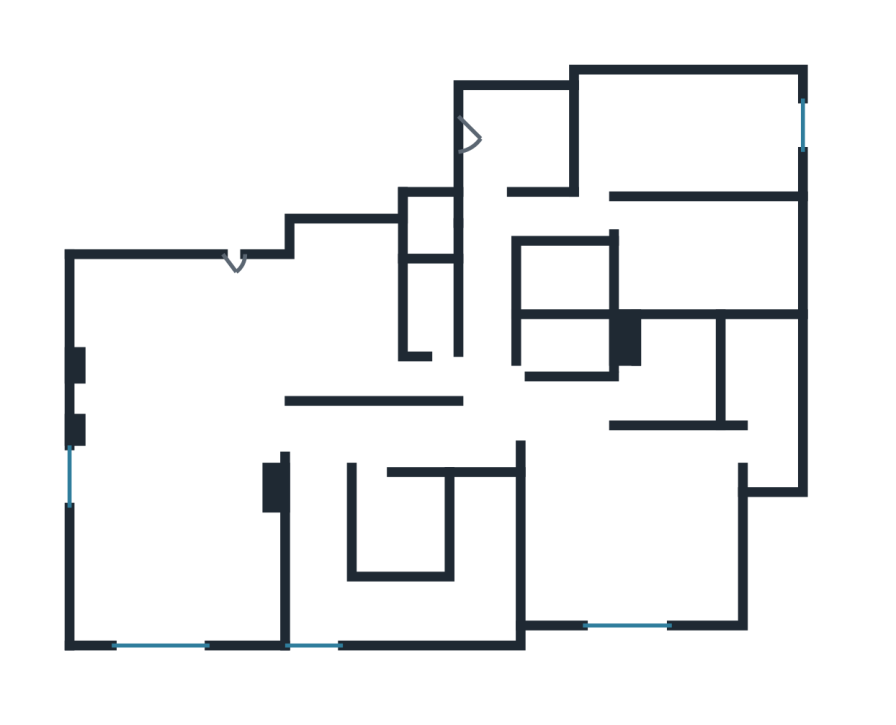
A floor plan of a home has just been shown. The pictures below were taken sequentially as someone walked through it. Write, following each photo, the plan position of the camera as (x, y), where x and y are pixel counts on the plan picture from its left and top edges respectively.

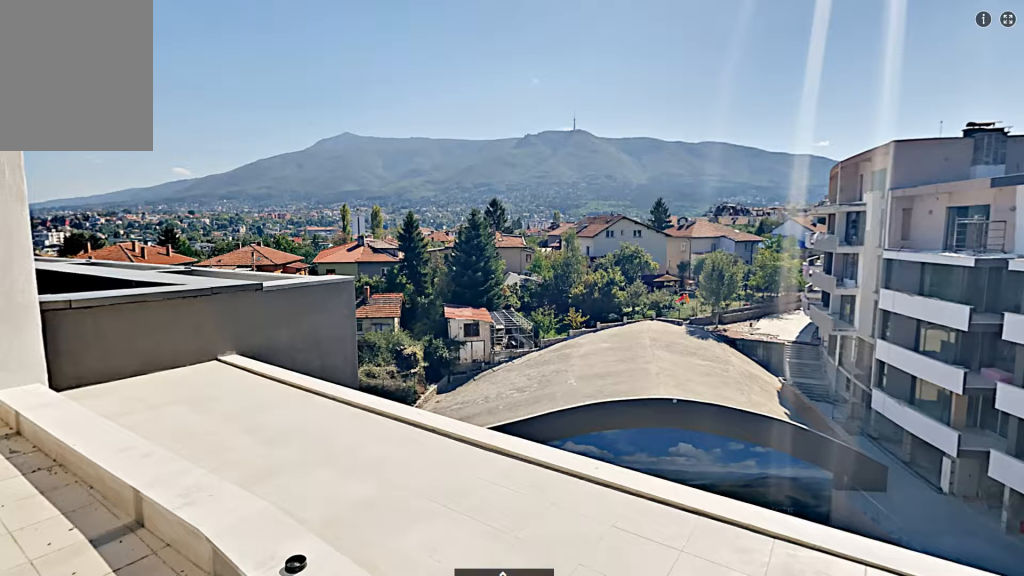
(220, 191)
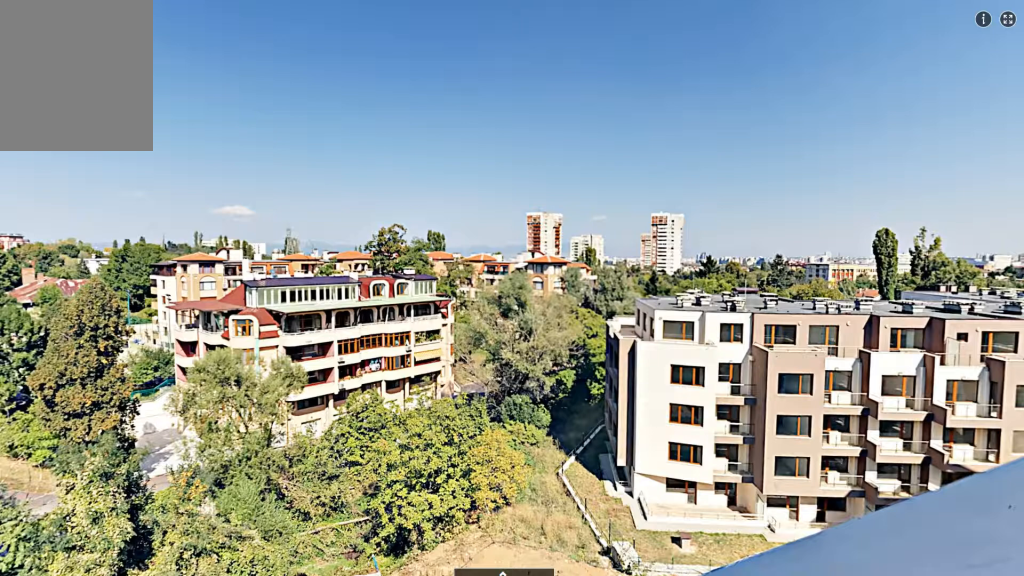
(179, 658)
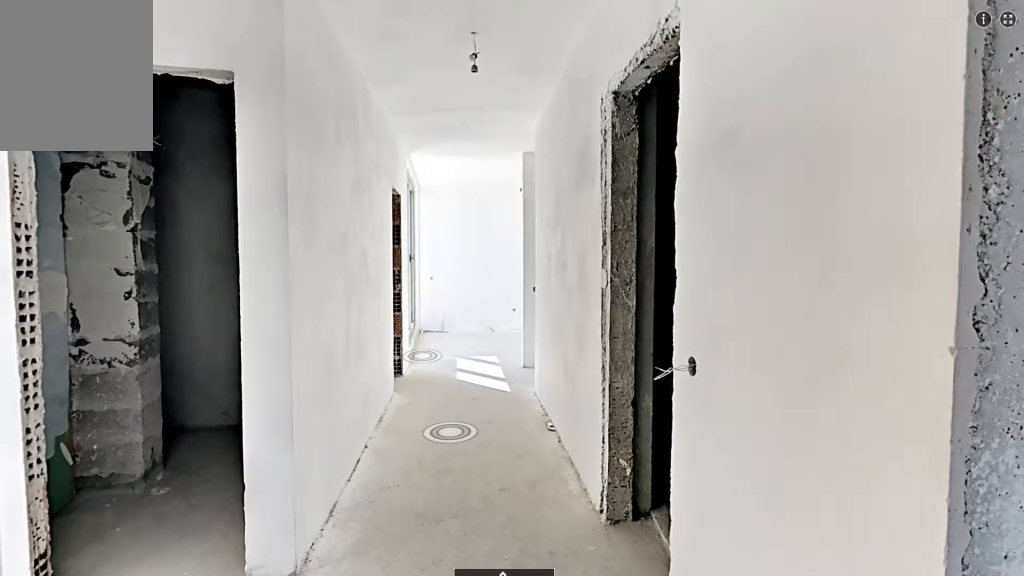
(488, 377)
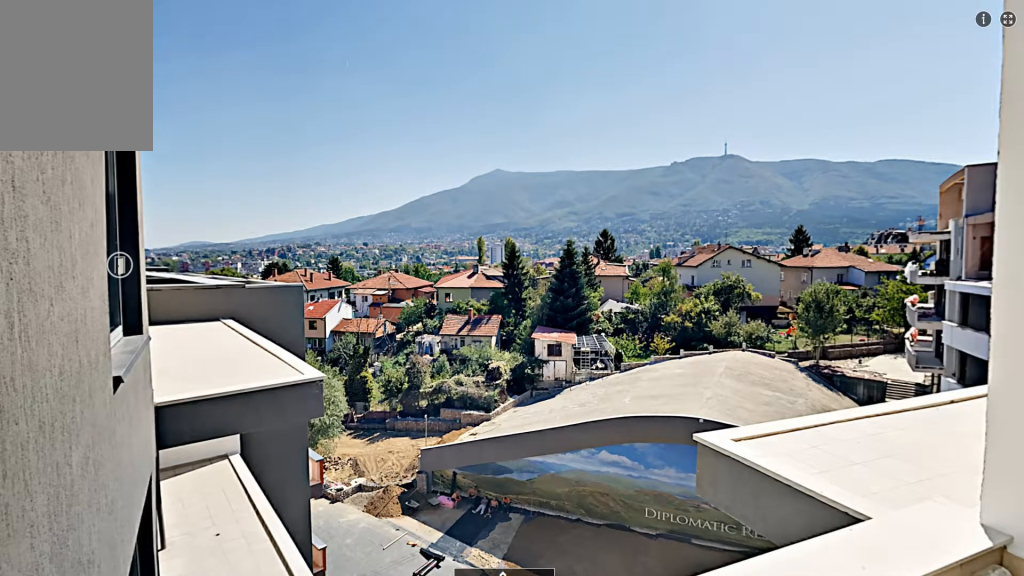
(389, 150)
